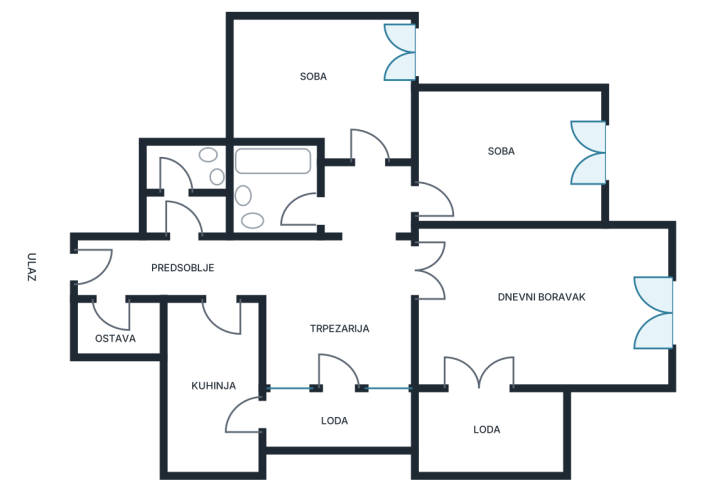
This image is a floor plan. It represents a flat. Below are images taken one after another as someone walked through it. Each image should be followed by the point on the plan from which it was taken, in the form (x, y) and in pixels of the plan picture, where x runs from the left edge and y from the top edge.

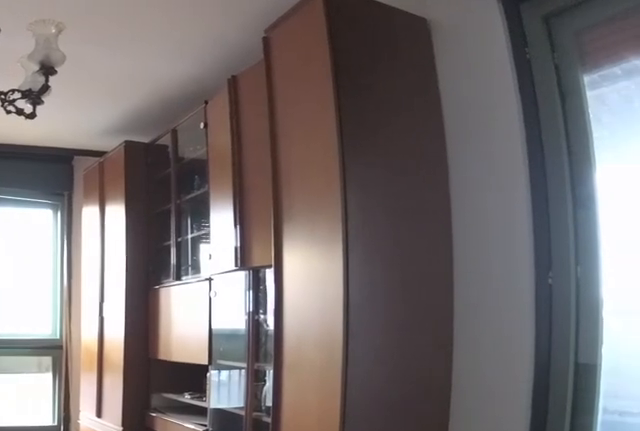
(414, 273)
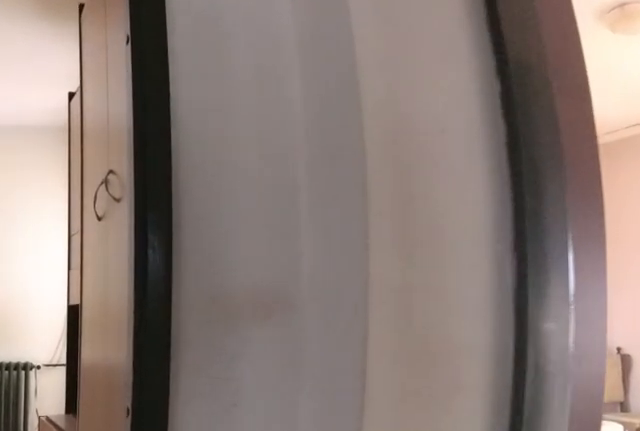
(367, 238)
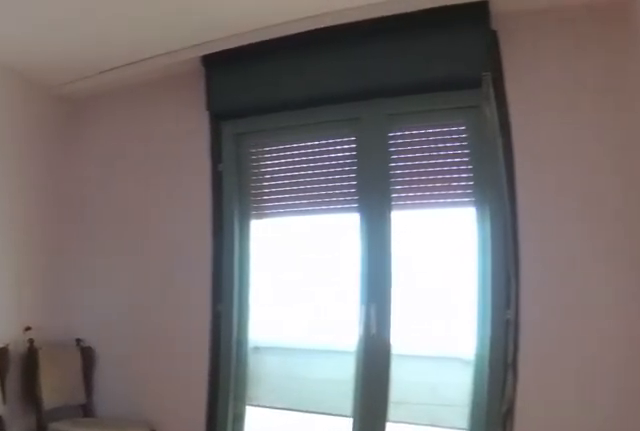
(421, 215)
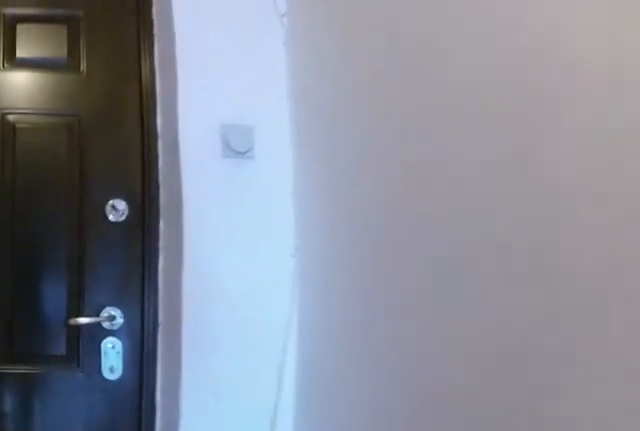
(138, 269)
